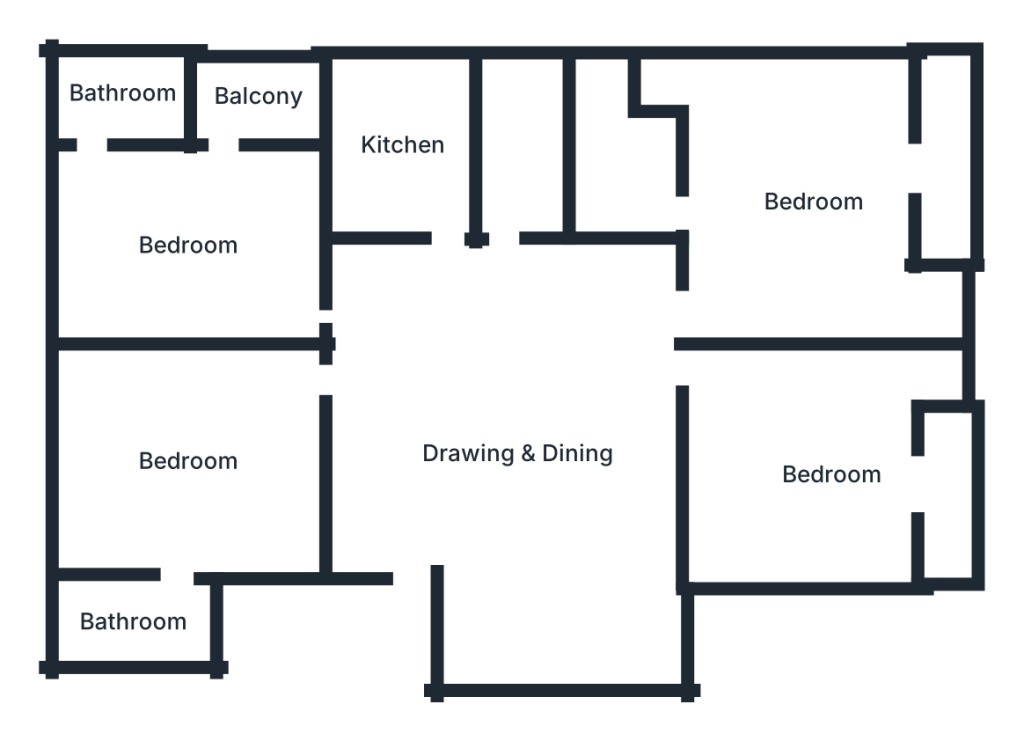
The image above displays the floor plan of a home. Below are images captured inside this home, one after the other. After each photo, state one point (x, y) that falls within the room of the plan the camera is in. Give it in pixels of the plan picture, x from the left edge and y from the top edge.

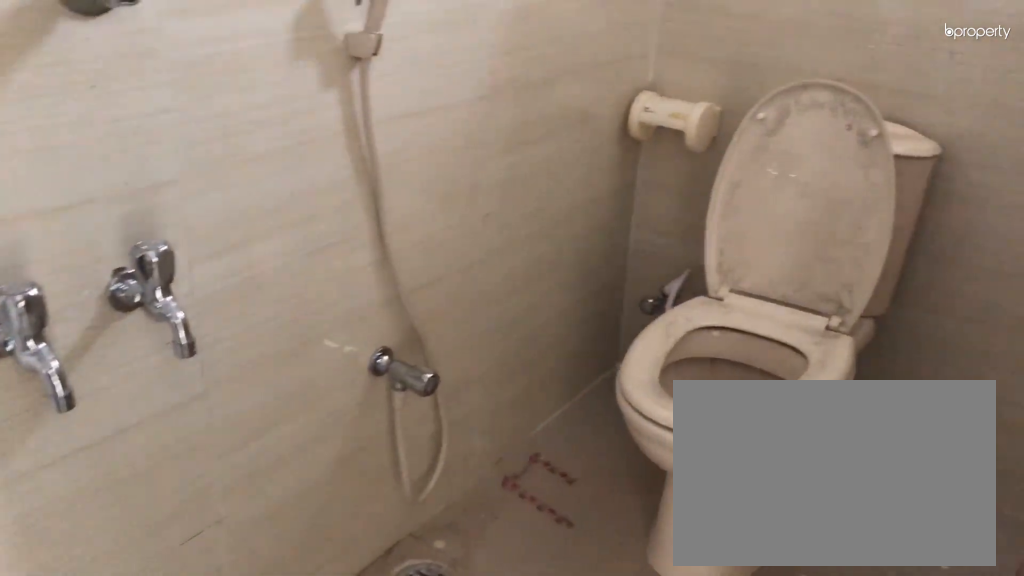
(615, 165)
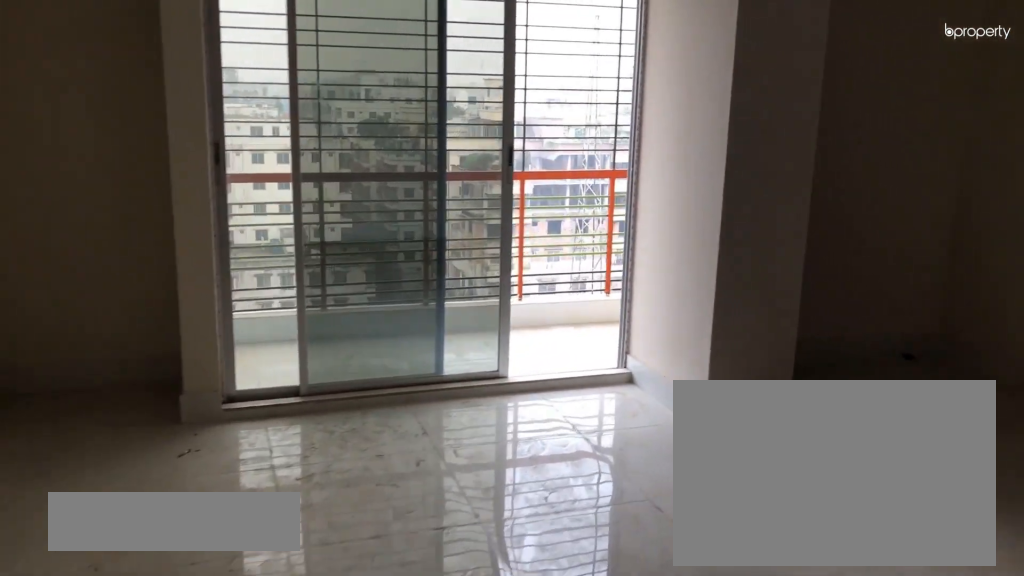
(773, 387)
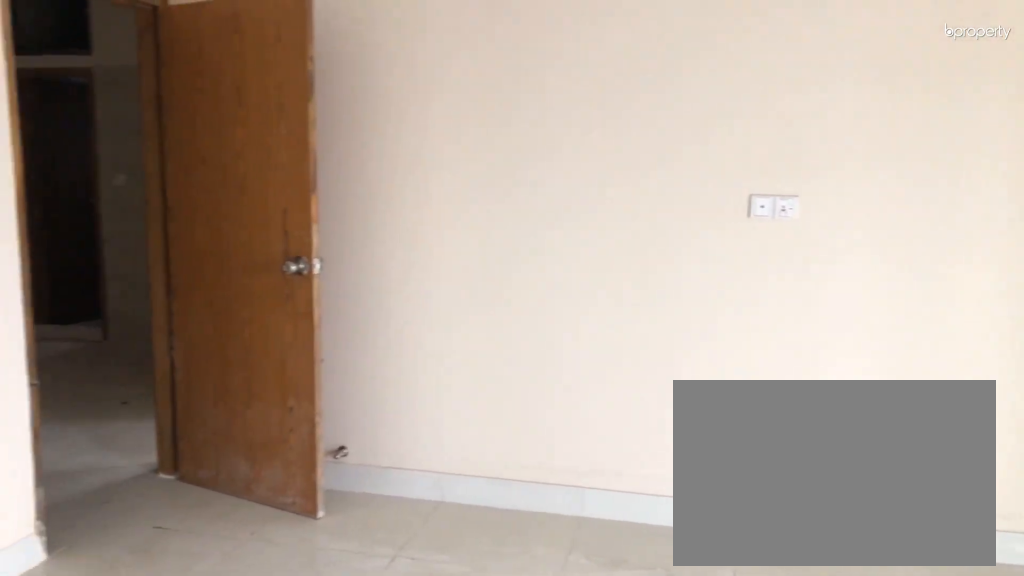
(829, 469)
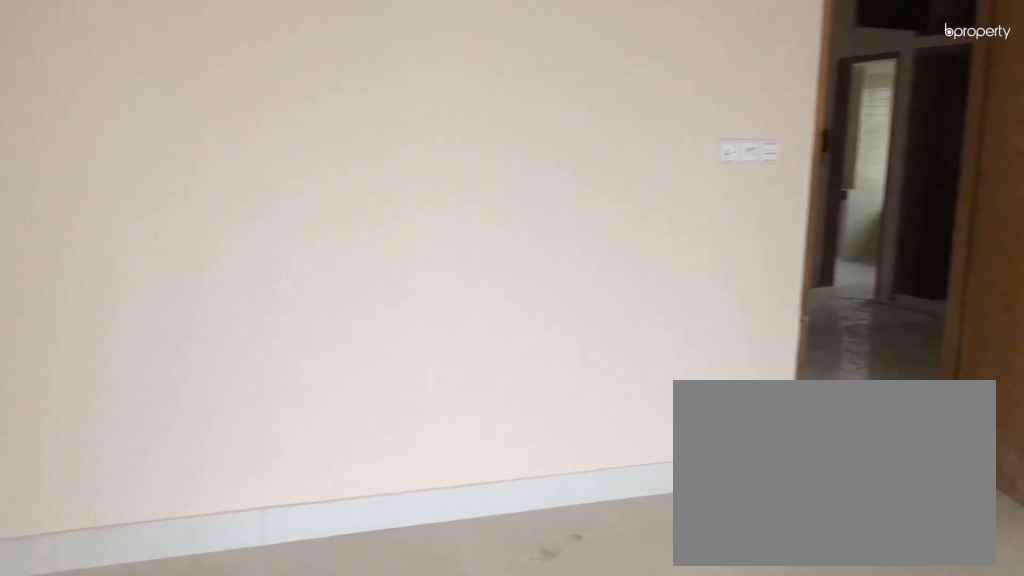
(829, 469)
